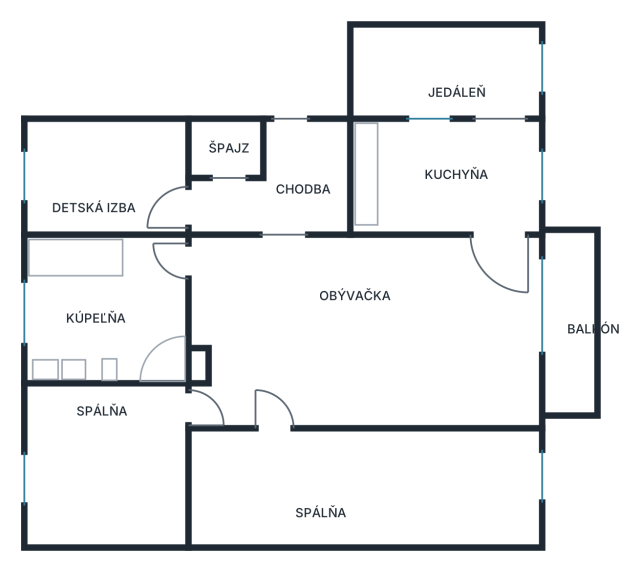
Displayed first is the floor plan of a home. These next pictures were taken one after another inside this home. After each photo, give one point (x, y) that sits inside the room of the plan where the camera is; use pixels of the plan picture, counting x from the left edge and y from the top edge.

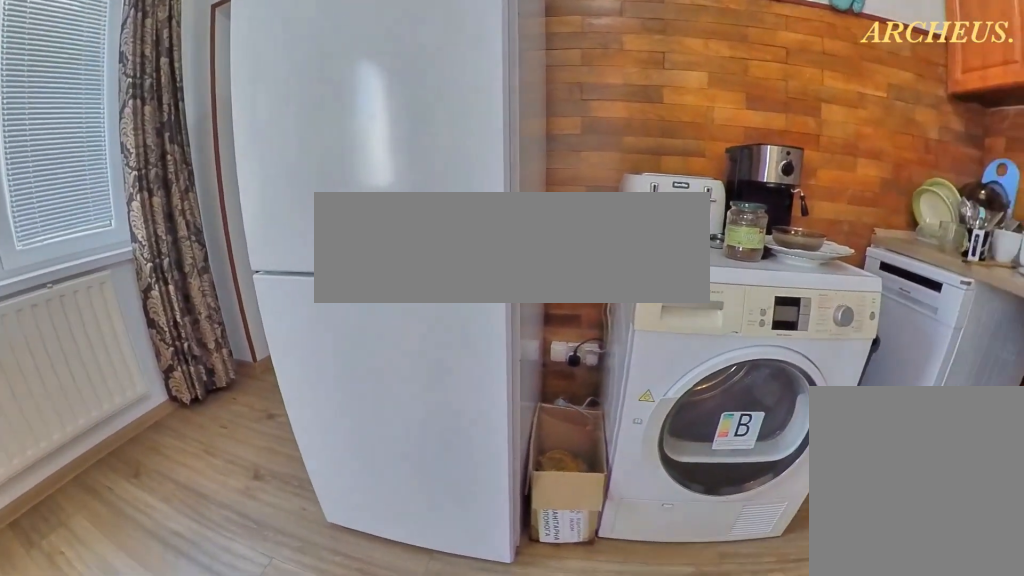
(448, 171)
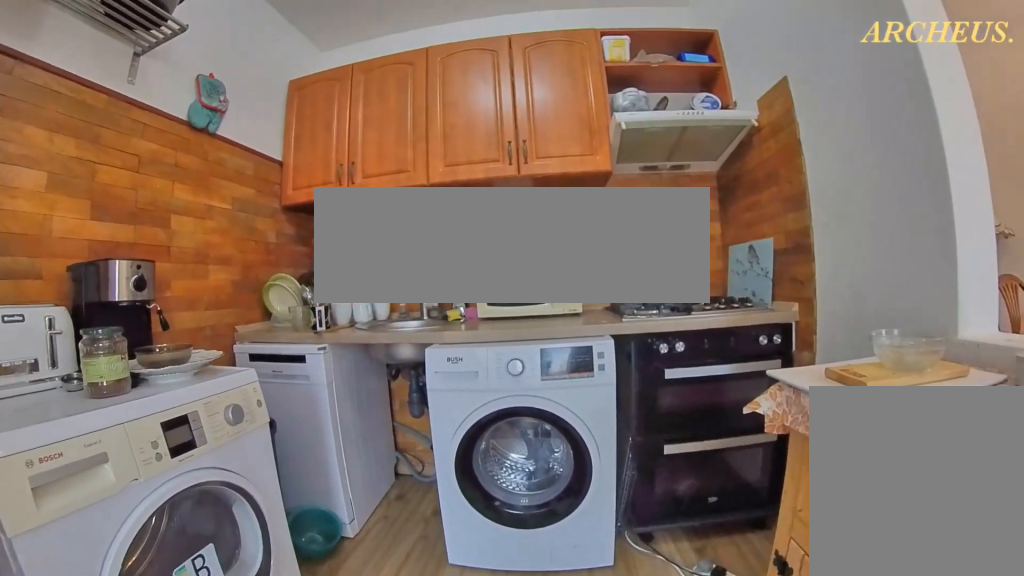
(448, 171)
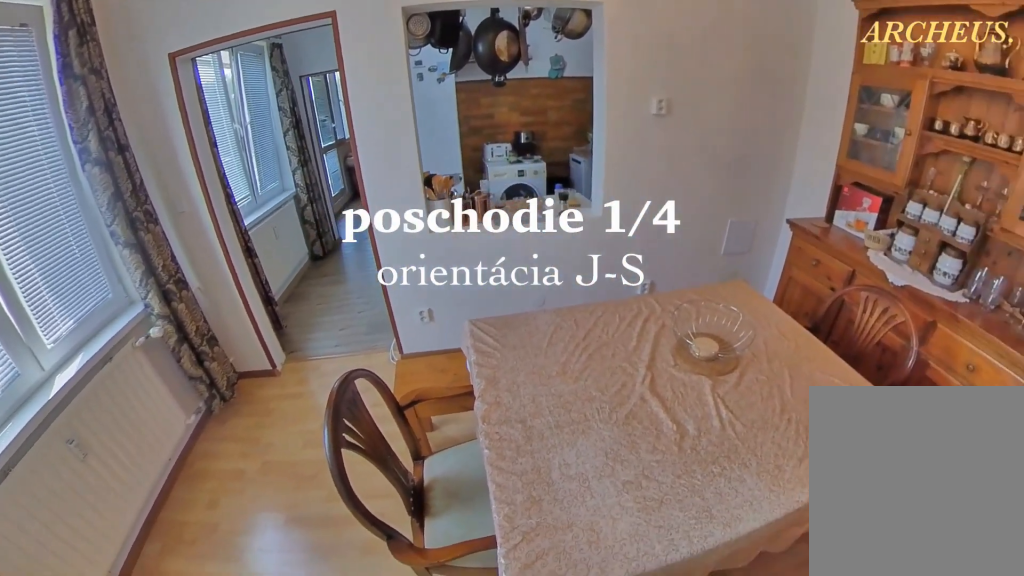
(448, 73)
